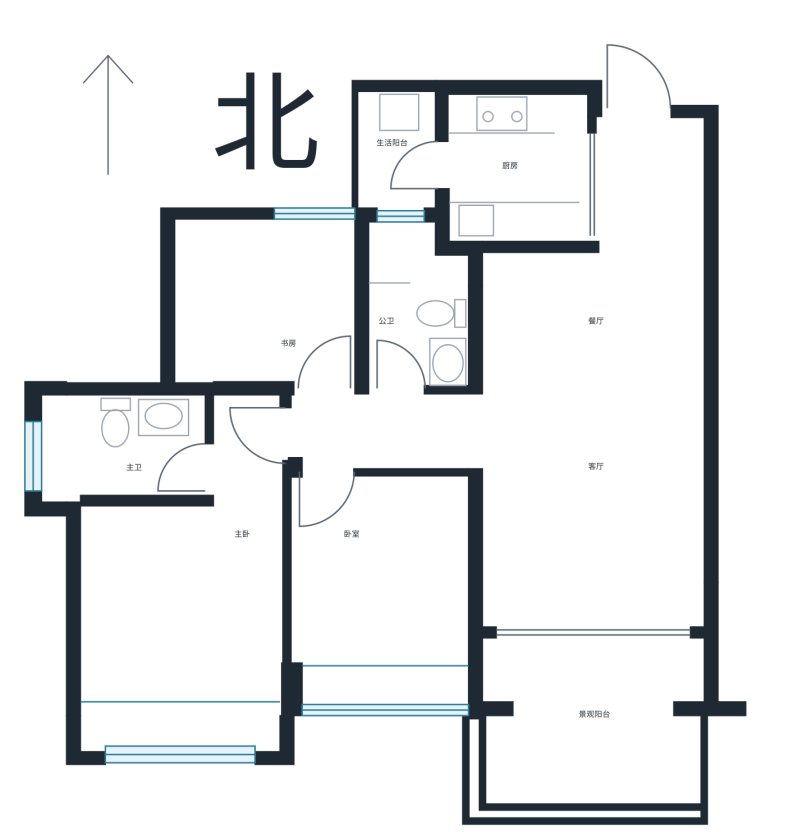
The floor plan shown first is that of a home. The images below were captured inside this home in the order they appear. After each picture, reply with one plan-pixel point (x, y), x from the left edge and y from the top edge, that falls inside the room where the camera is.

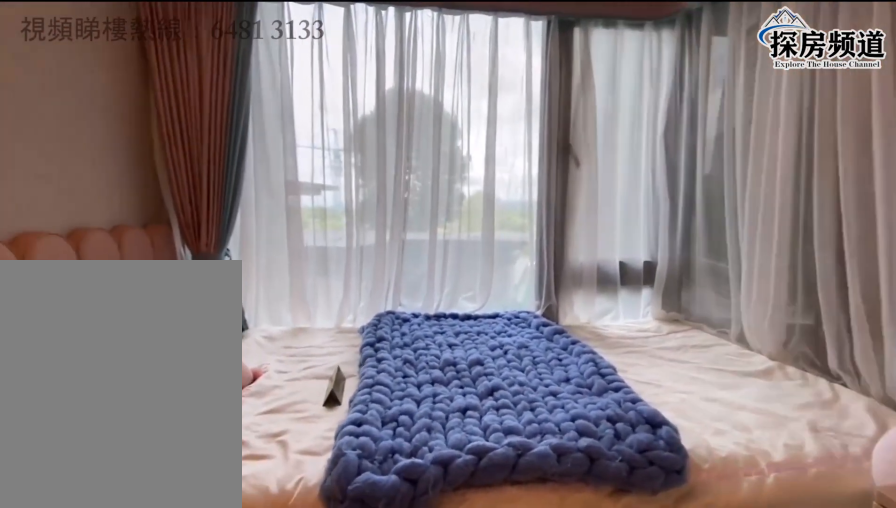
(280, 324)
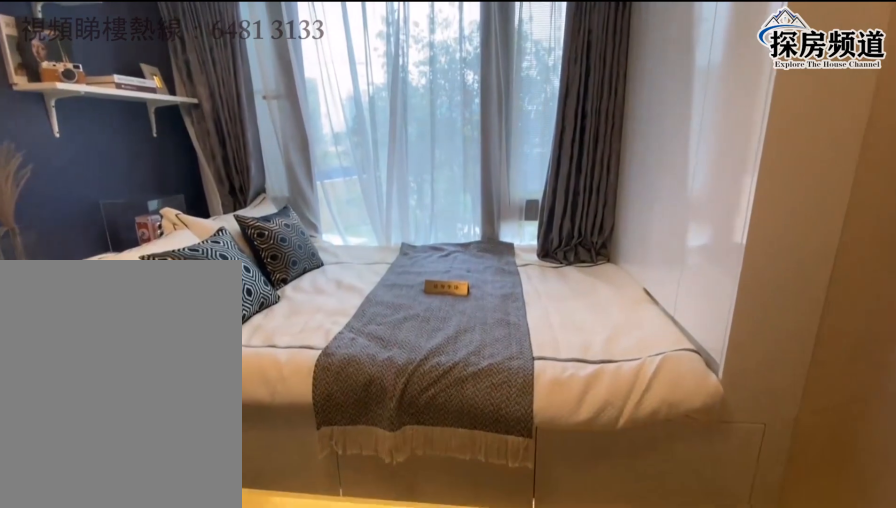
(388, 569)
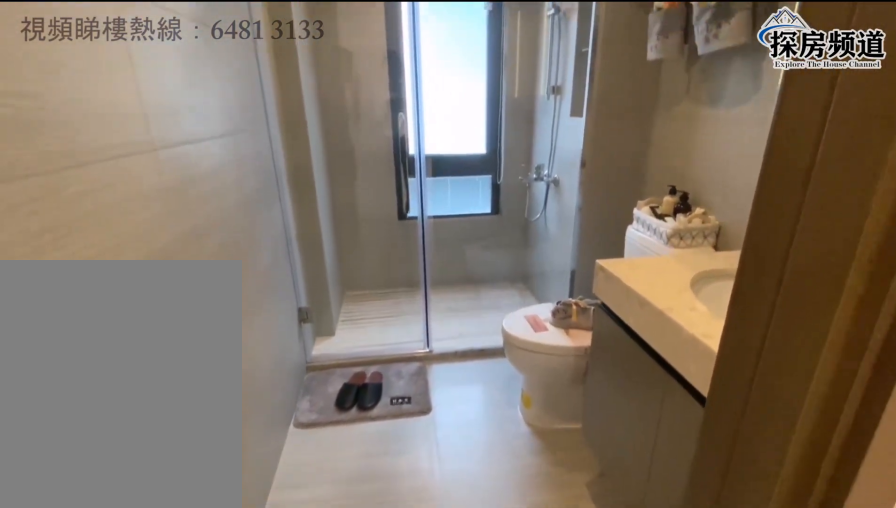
(127, 445)
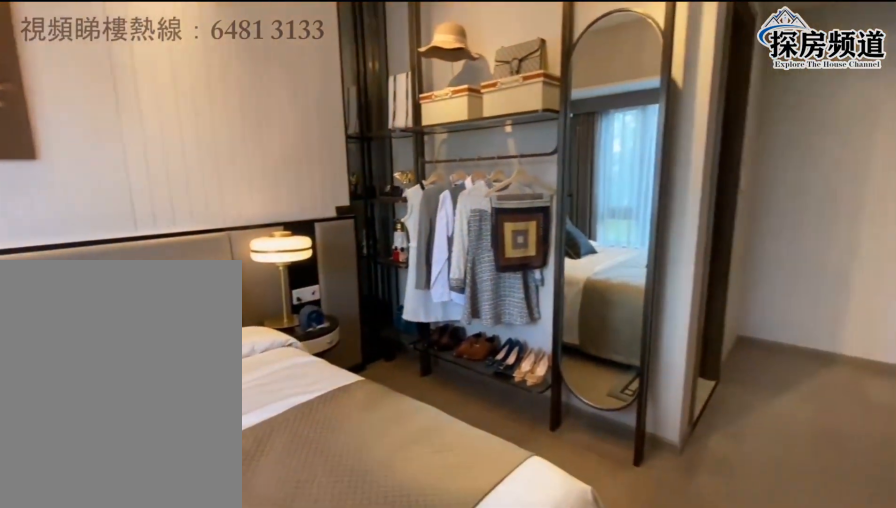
(164, 633)
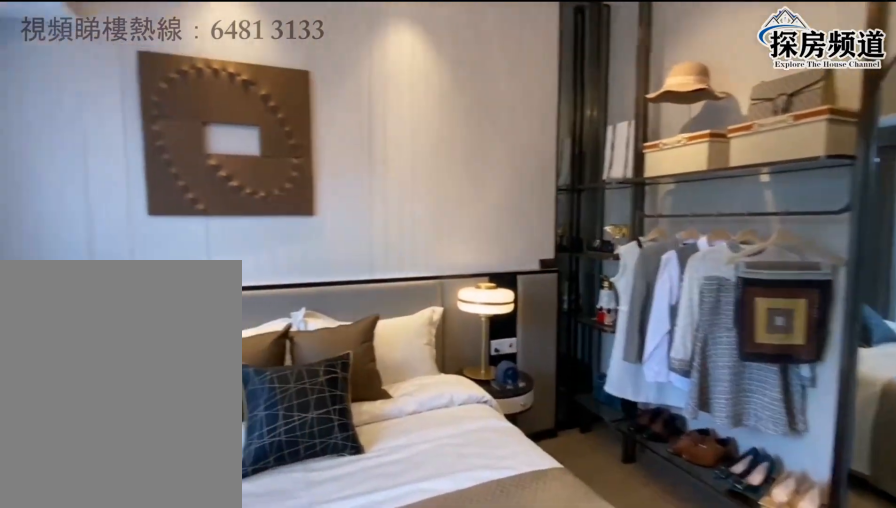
(164, 634)
